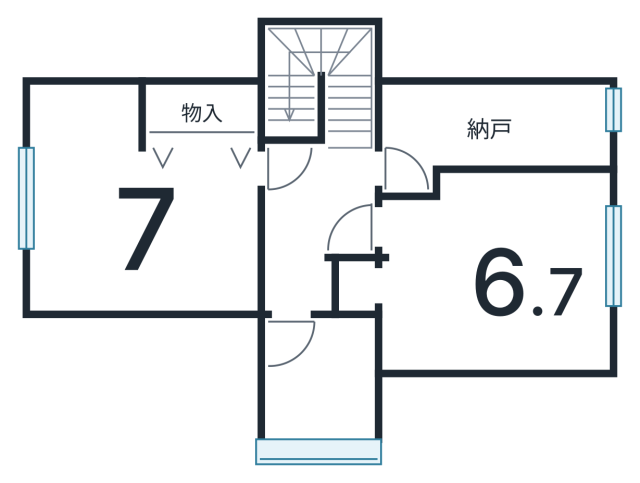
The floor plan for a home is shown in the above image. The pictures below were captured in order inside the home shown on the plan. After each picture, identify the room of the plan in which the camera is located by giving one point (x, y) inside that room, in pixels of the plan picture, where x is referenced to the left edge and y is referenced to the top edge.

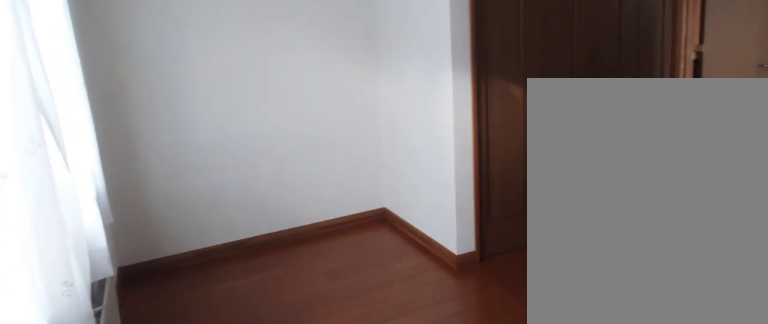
(146, 234)
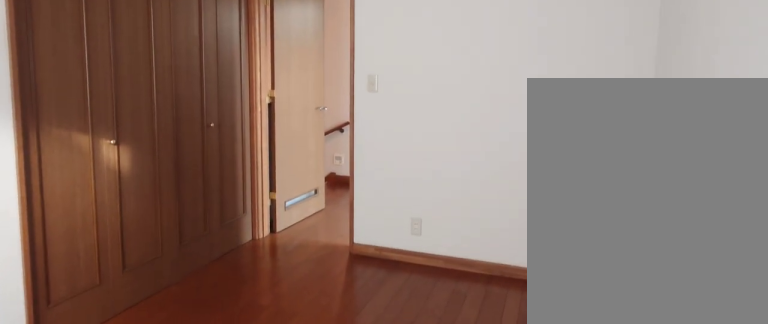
(146, 234)
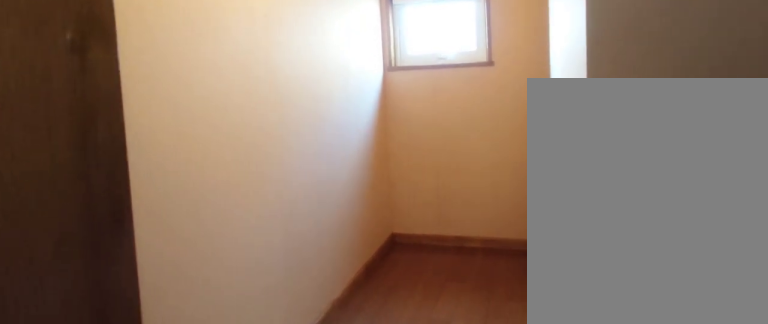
(503, 130)
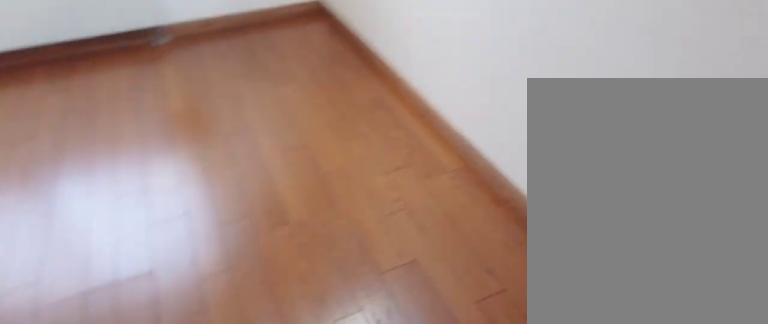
(506, 275)
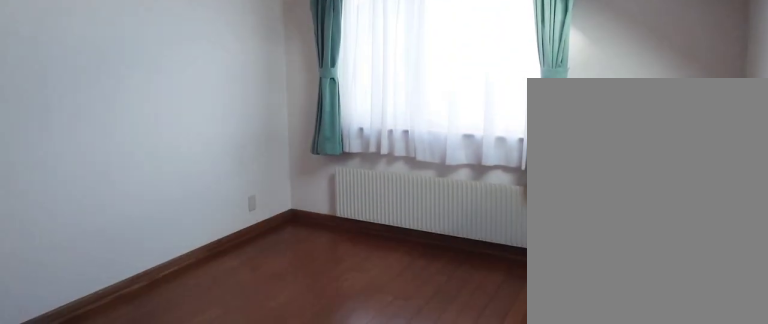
(506, 275)
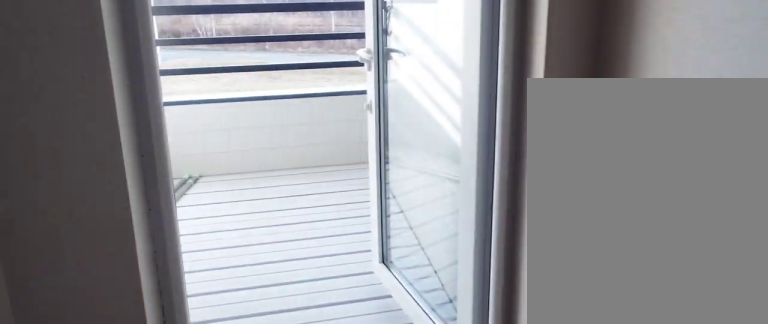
(324, 409)
